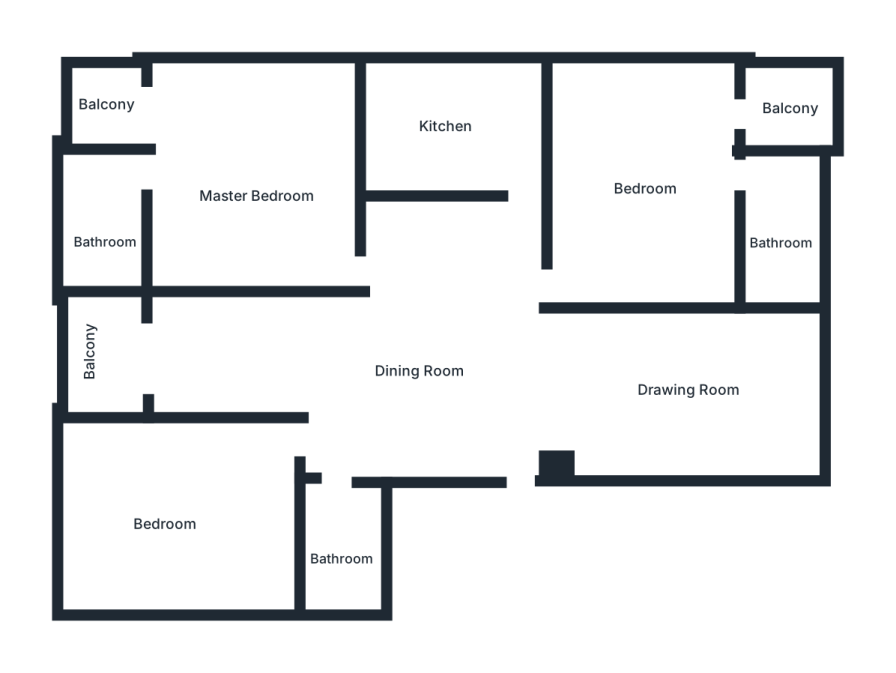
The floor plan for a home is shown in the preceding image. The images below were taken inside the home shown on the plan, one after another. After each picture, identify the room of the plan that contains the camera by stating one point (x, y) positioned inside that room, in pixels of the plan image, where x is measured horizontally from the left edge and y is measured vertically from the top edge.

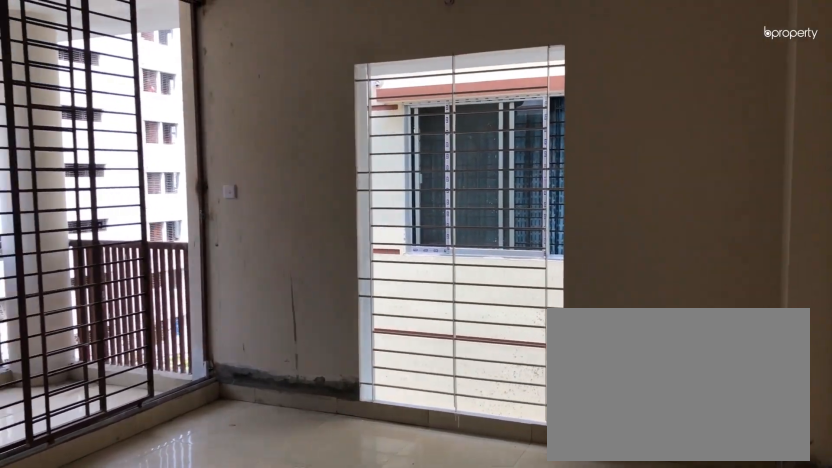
(255, 177)
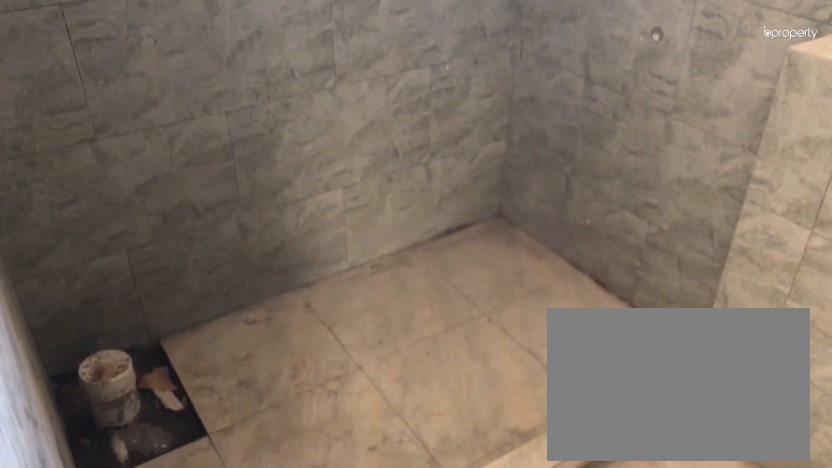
(105, 217)
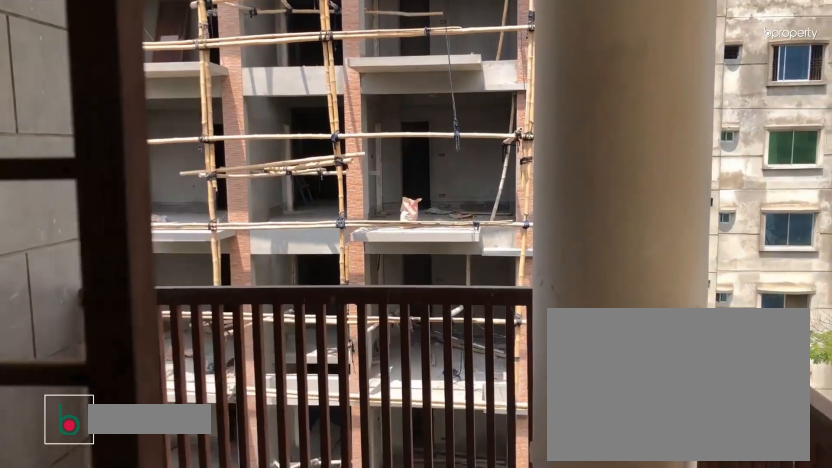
(114, 105)
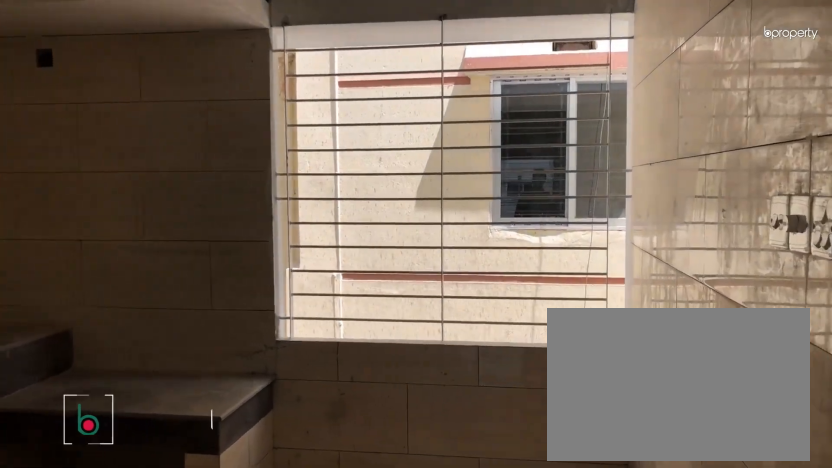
(439, 120)
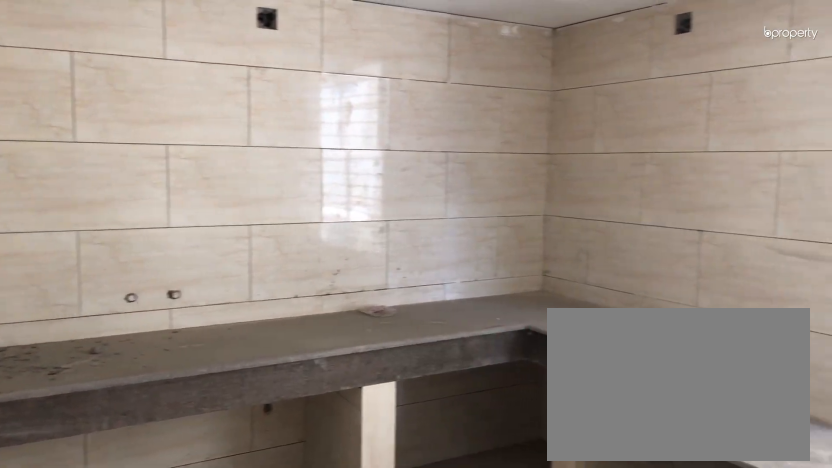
(439, 120)
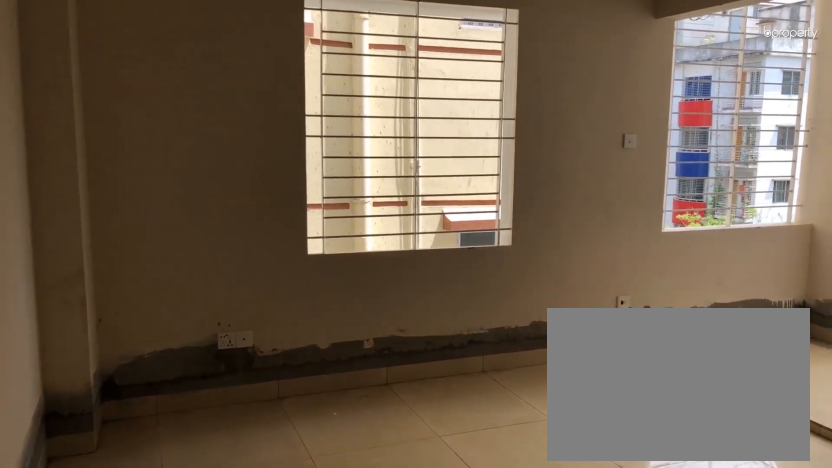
(644, 172)
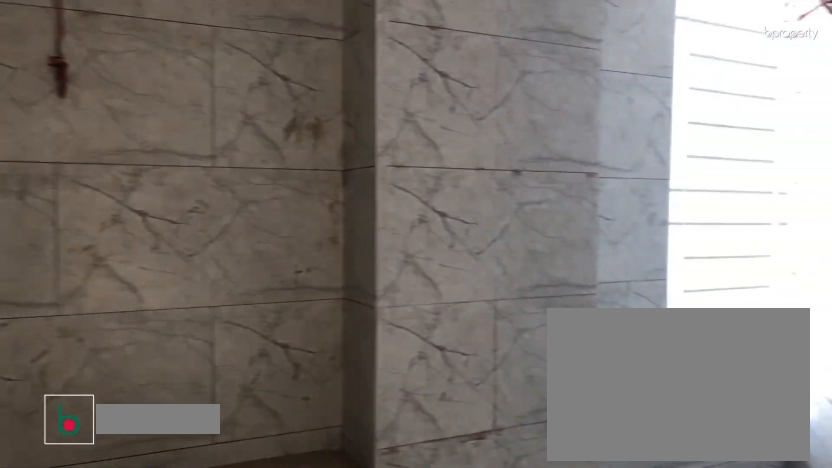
(774, 233)
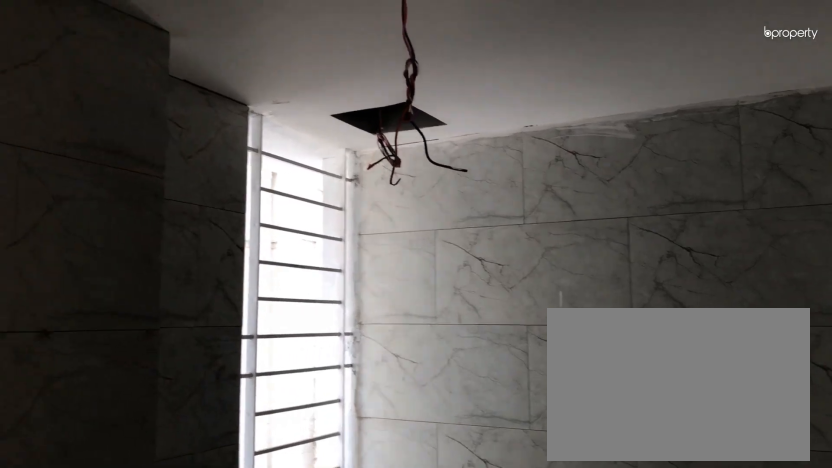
(774, 233)
